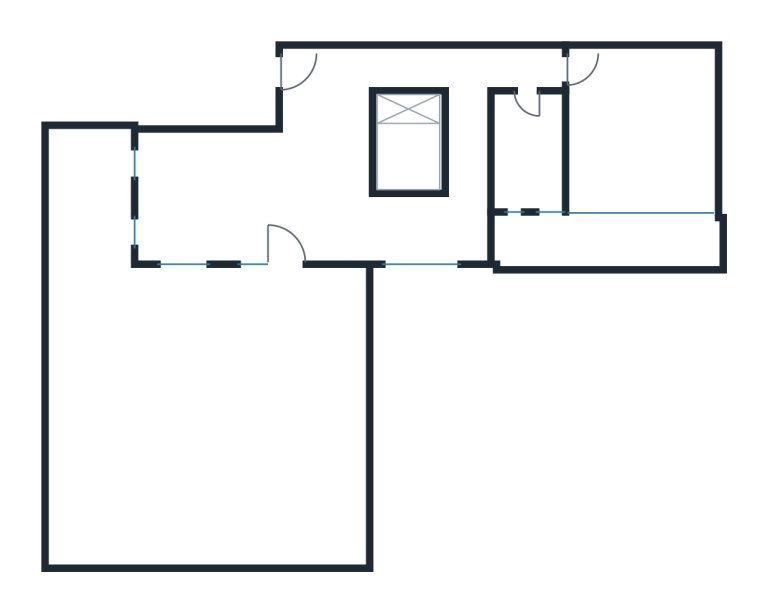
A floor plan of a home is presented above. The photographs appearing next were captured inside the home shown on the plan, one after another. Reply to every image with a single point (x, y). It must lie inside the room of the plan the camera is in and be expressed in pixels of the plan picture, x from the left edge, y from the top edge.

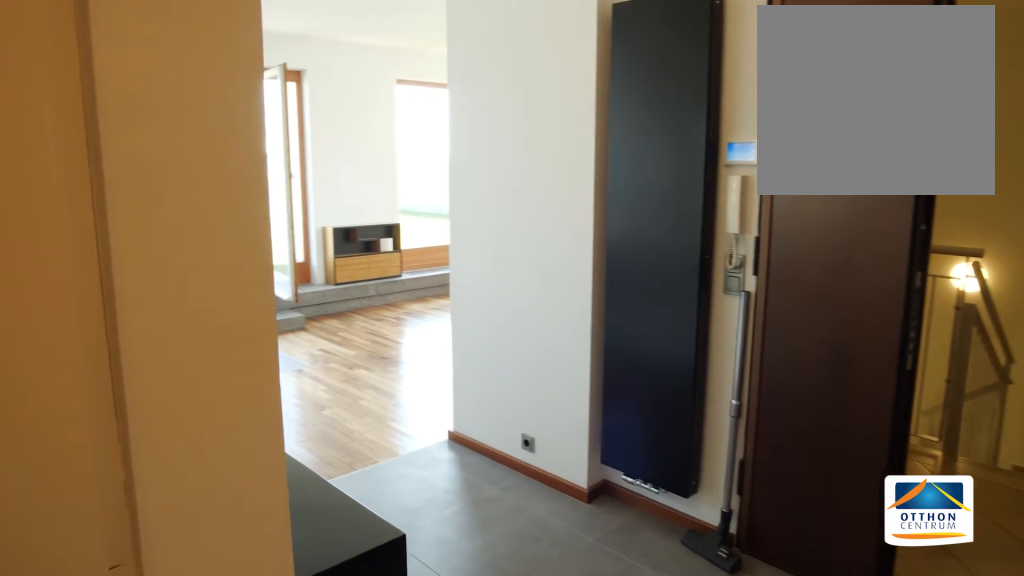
(325, 77)
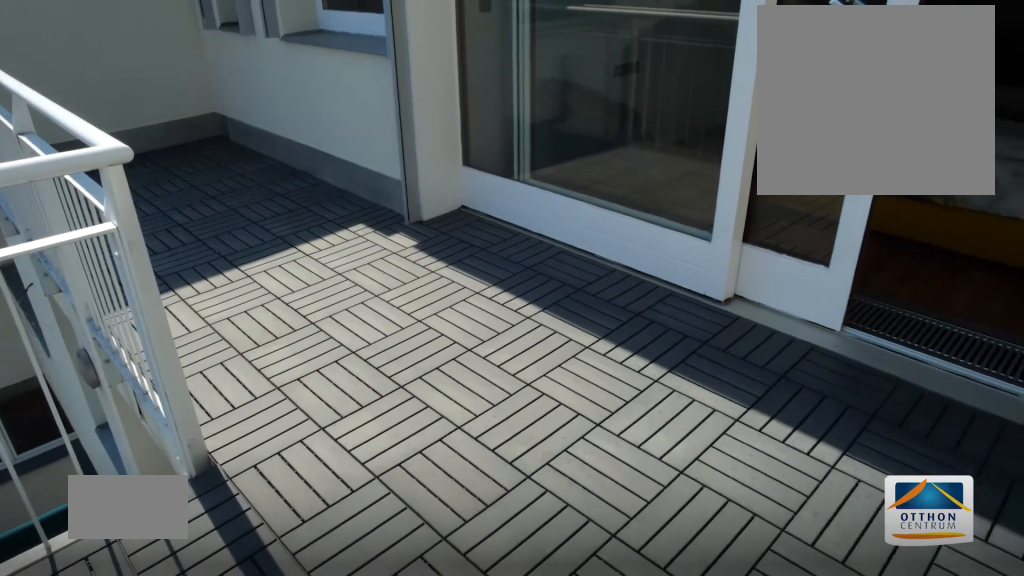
(644, 245)
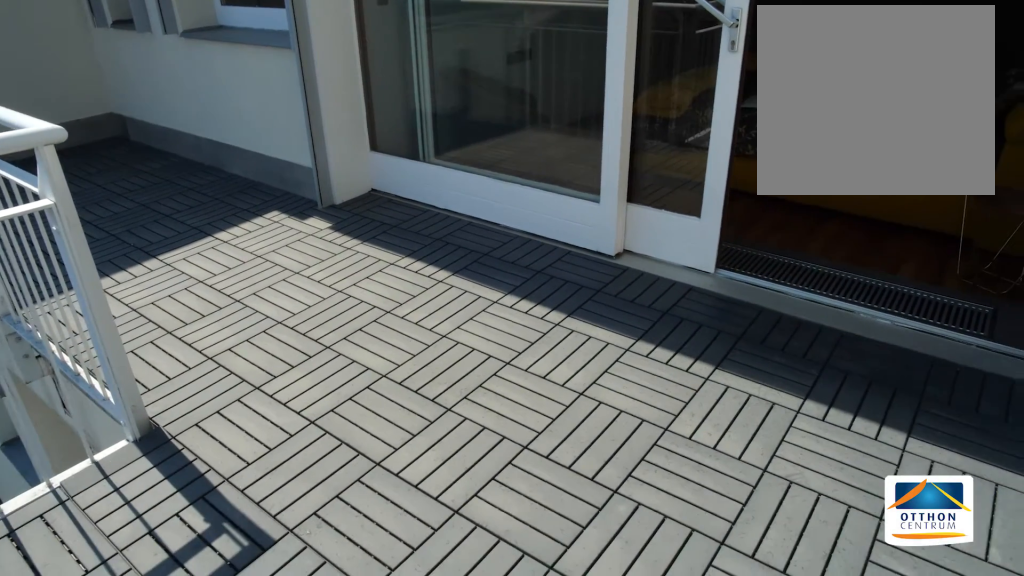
(643, 245)
